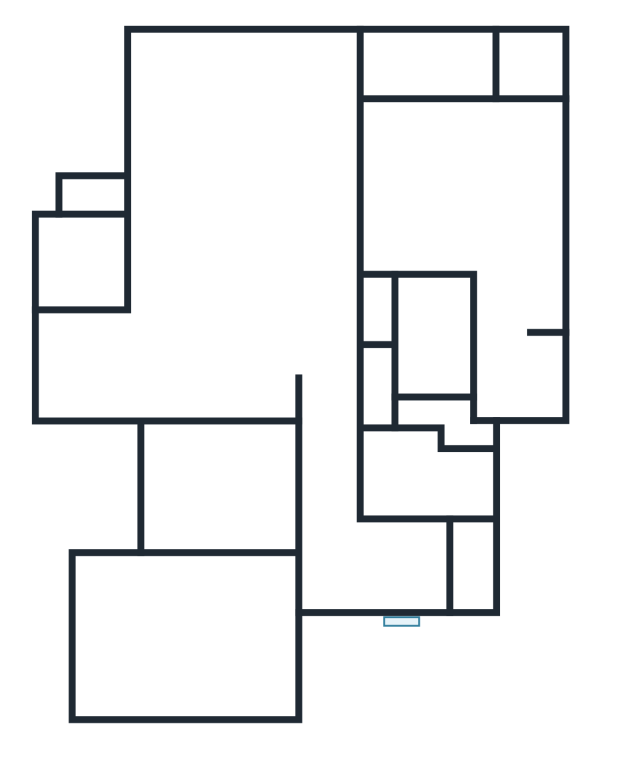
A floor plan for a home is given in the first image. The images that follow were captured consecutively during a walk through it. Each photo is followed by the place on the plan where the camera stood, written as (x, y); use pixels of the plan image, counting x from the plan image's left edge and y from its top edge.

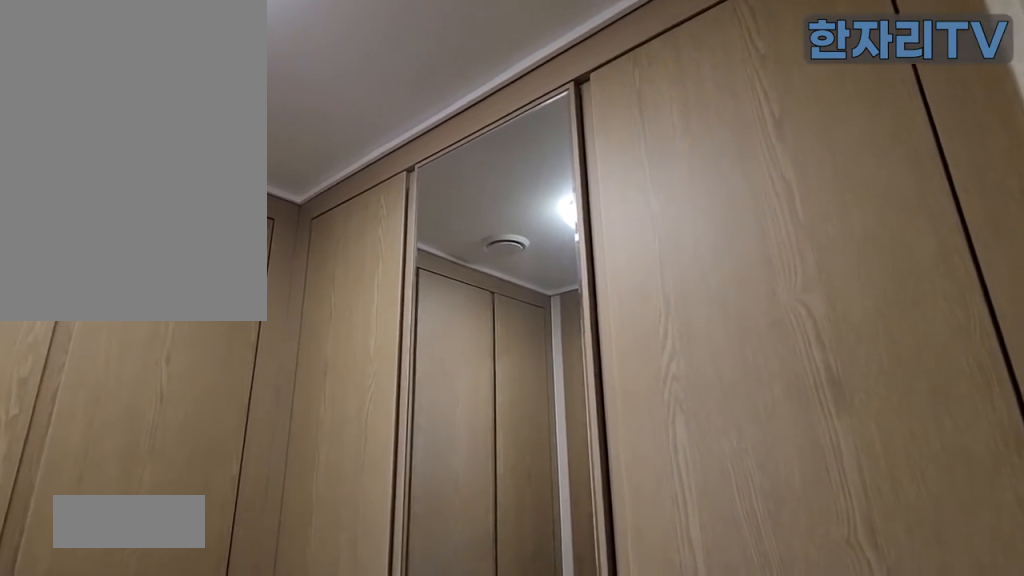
(404, 568)
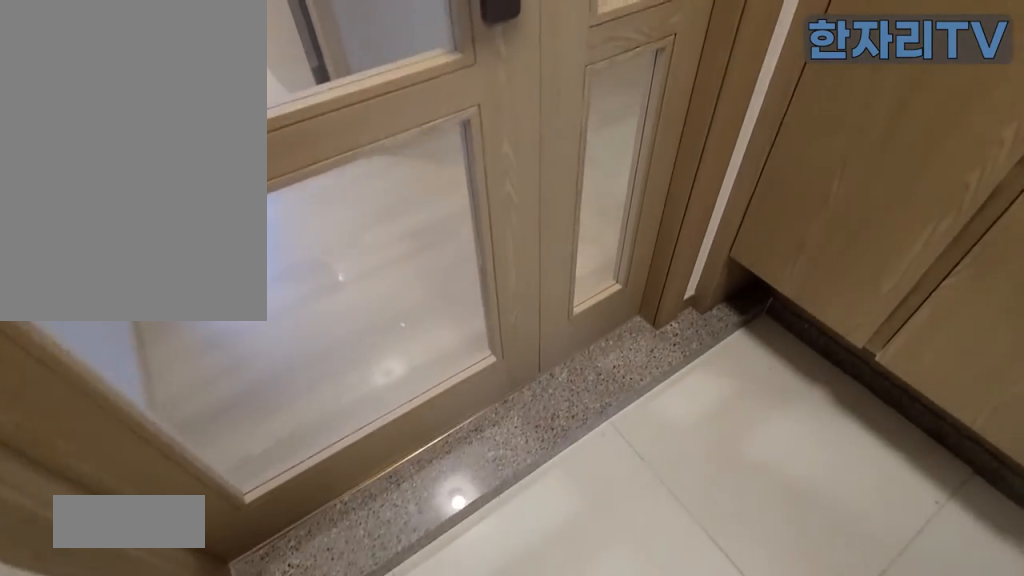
(402, 568)
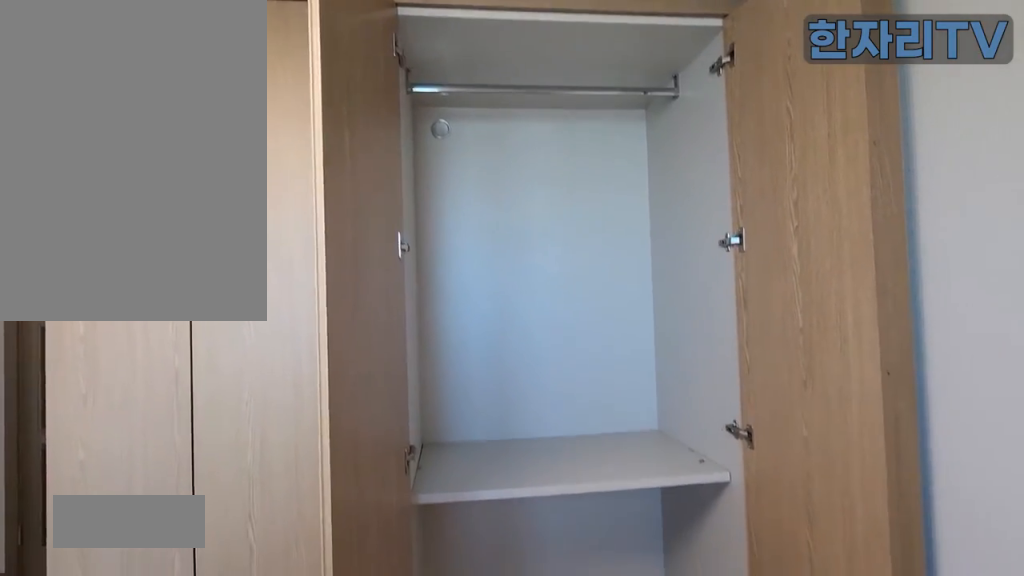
(184, 628)
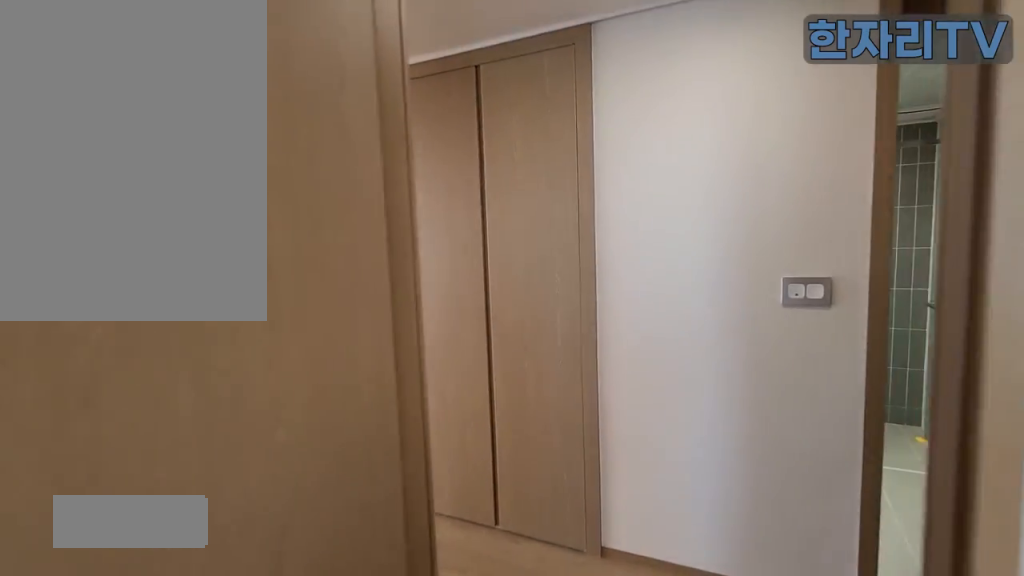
(223, 485)
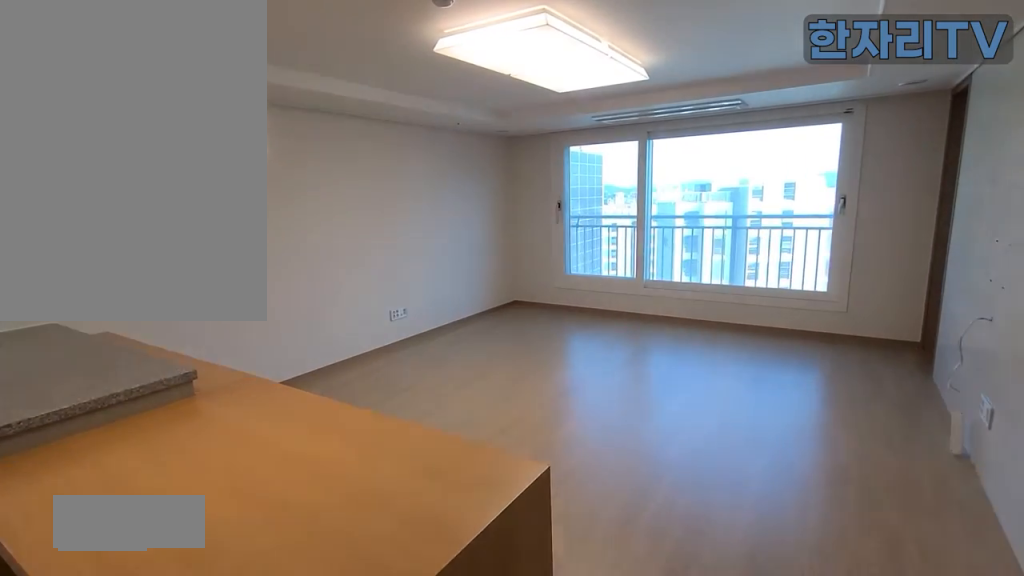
(180, 357)
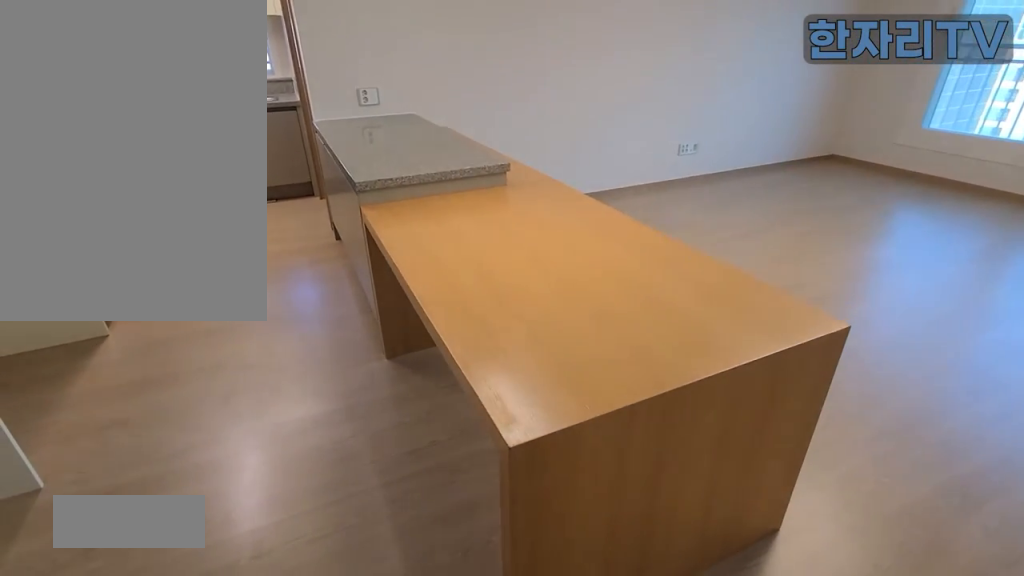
(180, 357)
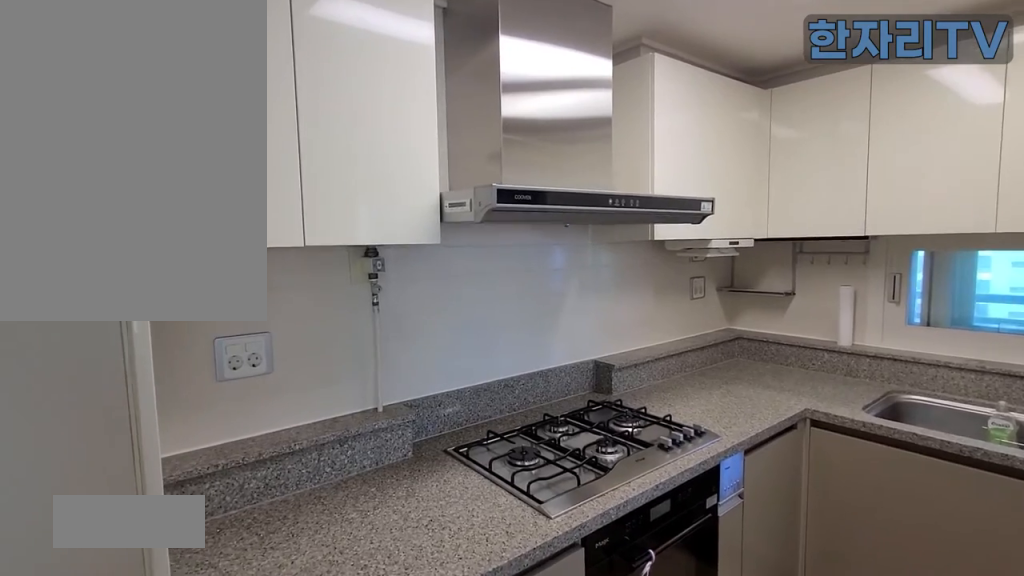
(180, 357)
